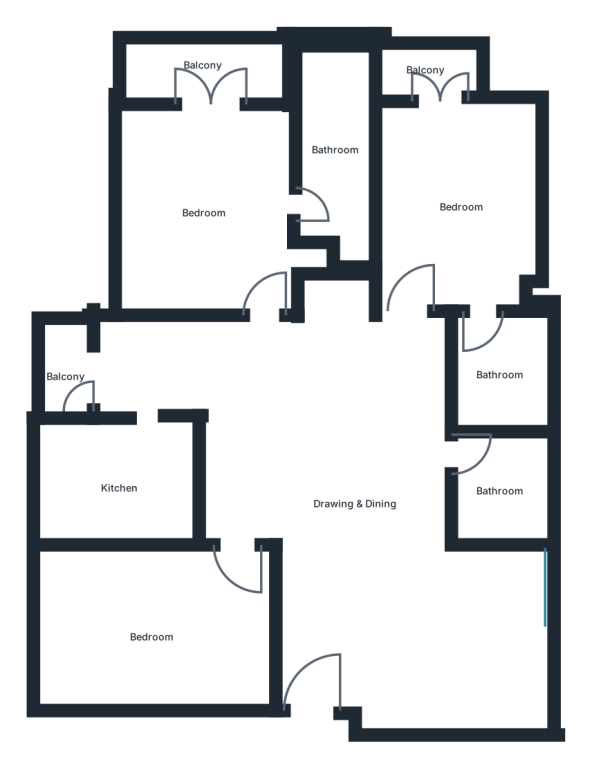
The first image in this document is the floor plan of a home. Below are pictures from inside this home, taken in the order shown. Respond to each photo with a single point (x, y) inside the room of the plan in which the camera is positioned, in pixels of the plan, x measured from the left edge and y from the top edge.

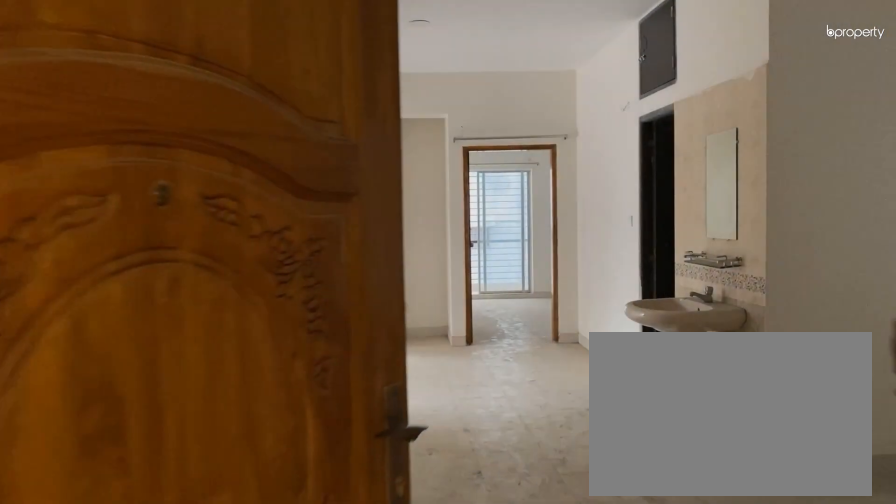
(311, 666)
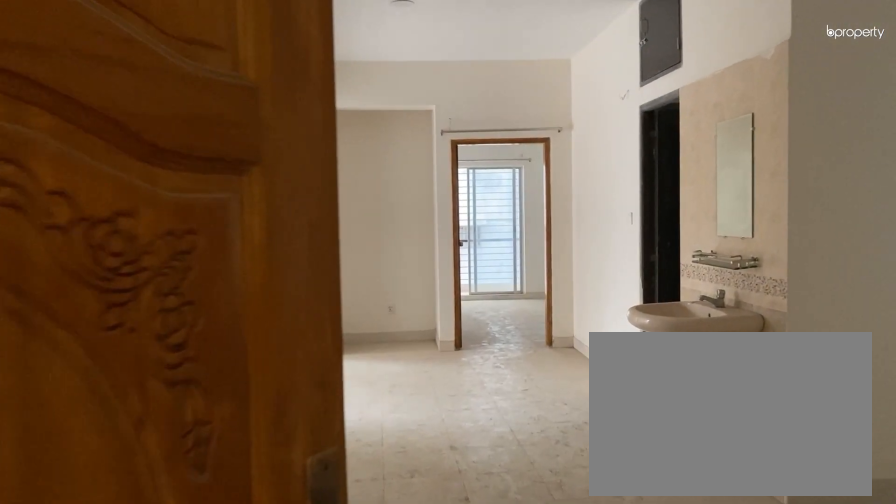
(311, 666)
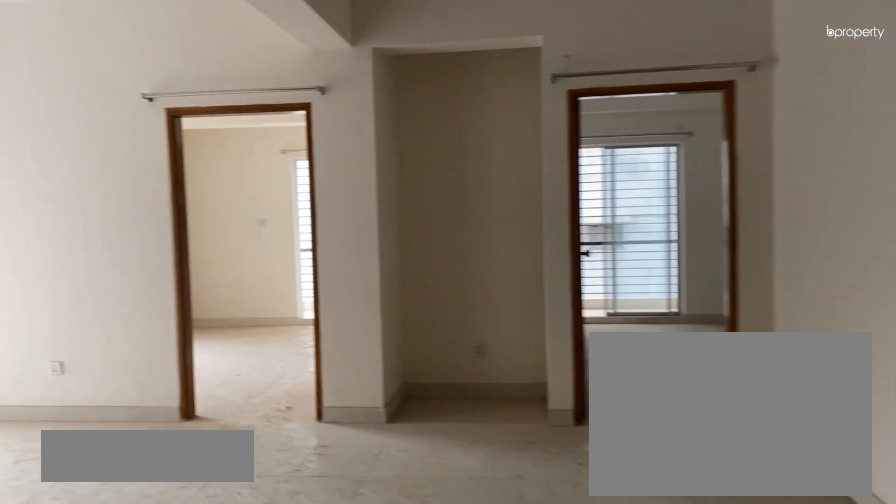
(353, 504)
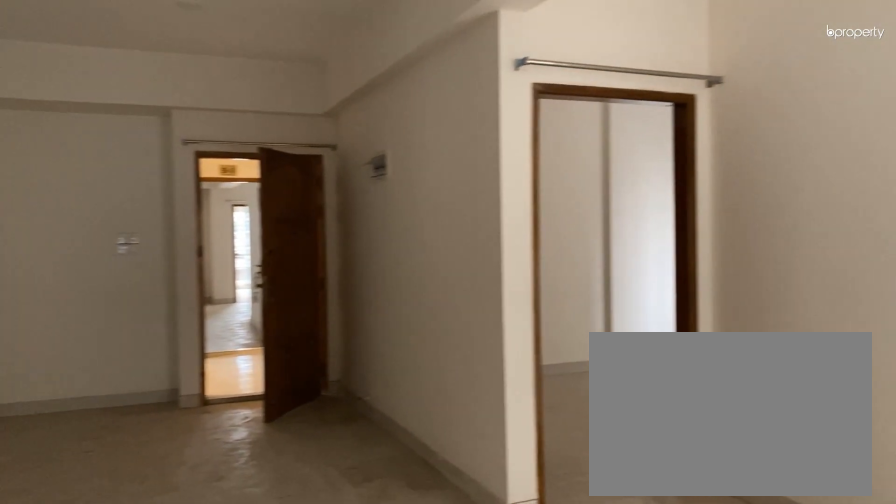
(353, 504)
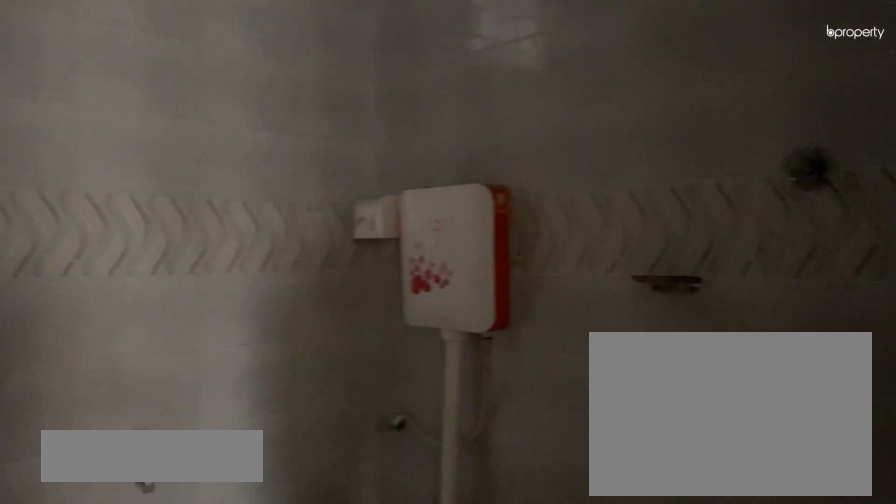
(499, 492)
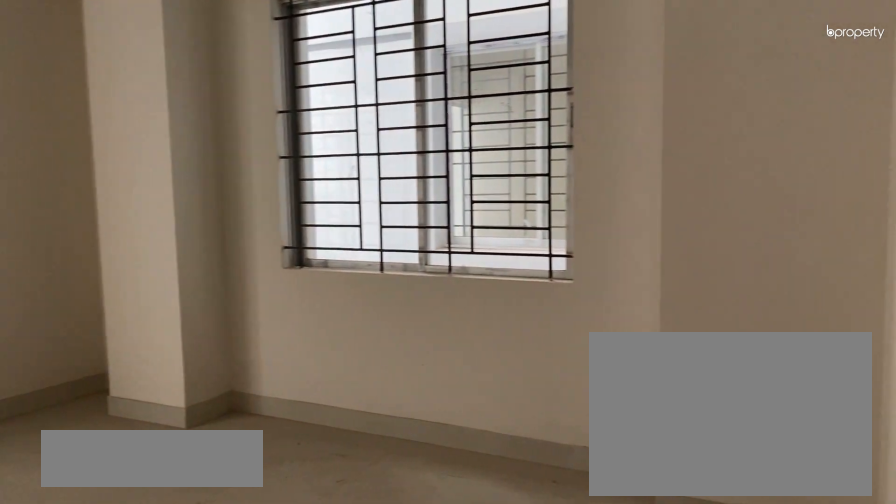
(462, 208)
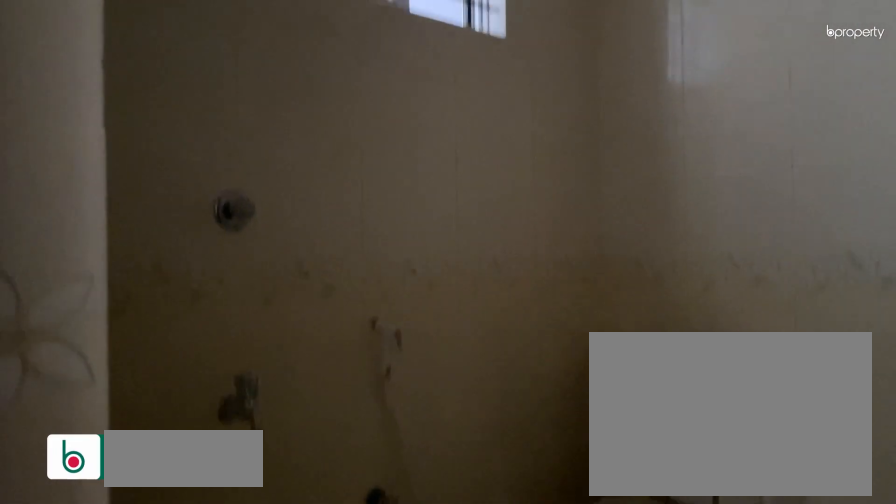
(498, 376)
